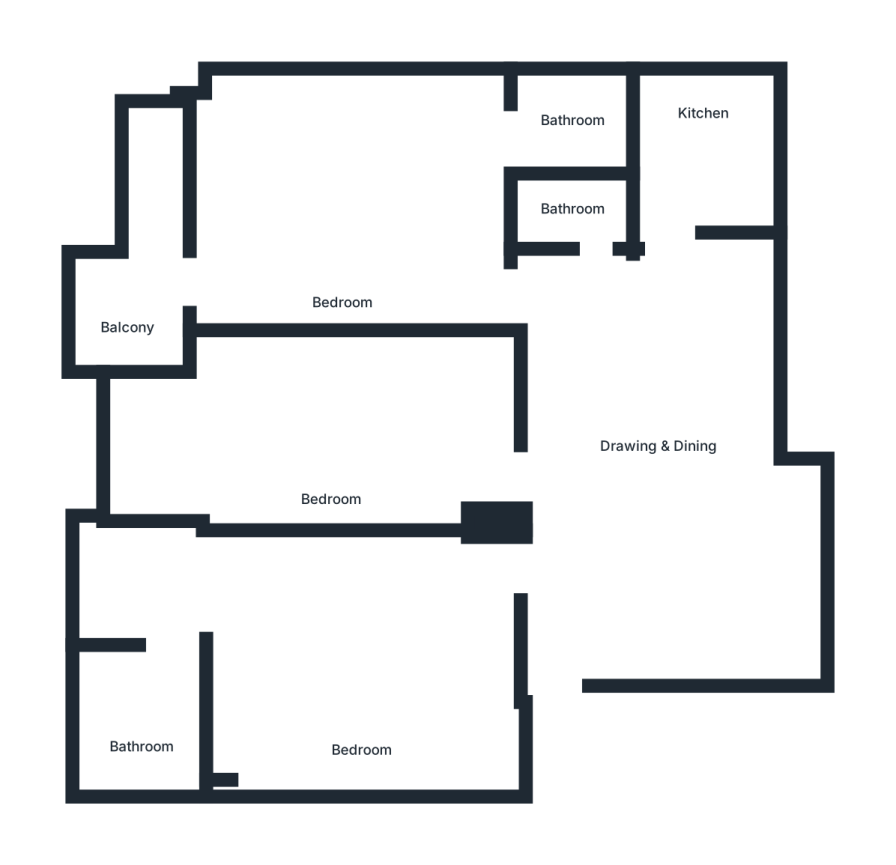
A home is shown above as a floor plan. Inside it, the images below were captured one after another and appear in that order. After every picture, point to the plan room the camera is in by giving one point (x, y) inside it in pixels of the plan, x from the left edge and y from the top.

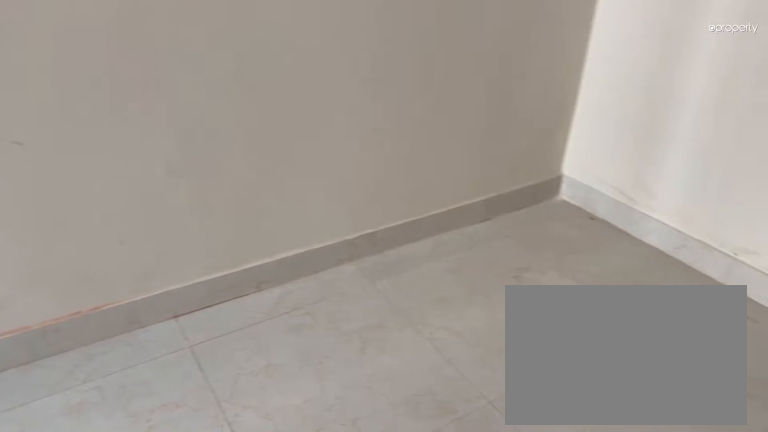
(345, 427)
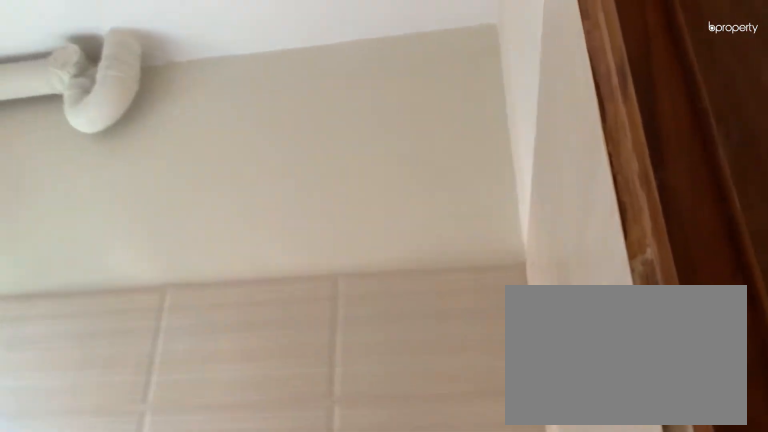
(703, 124)
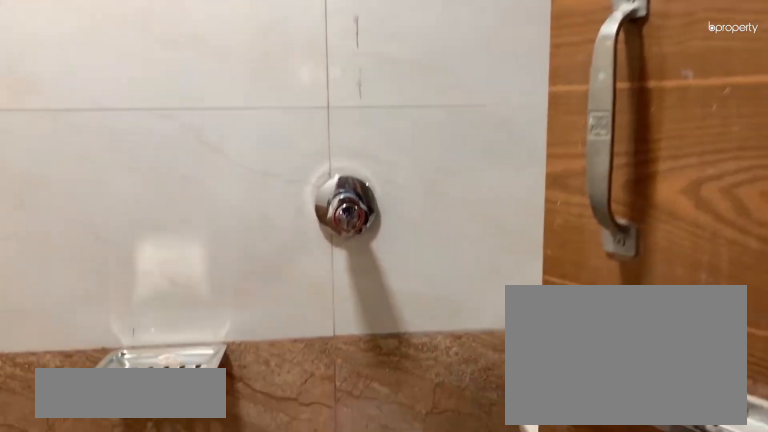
(571, 208)
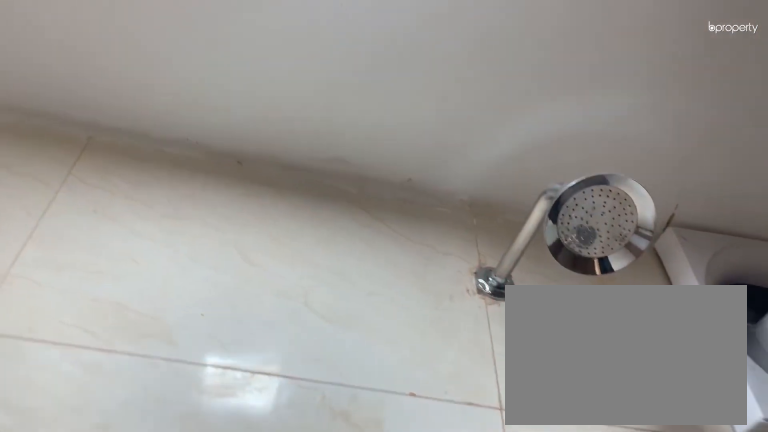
(571, 208)
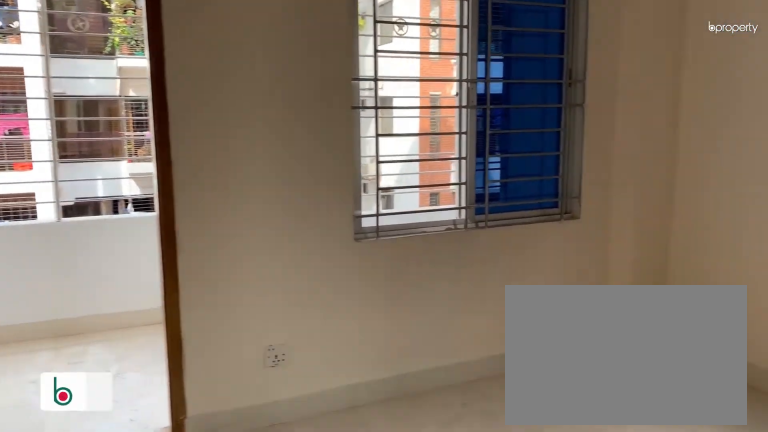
(342, 216)
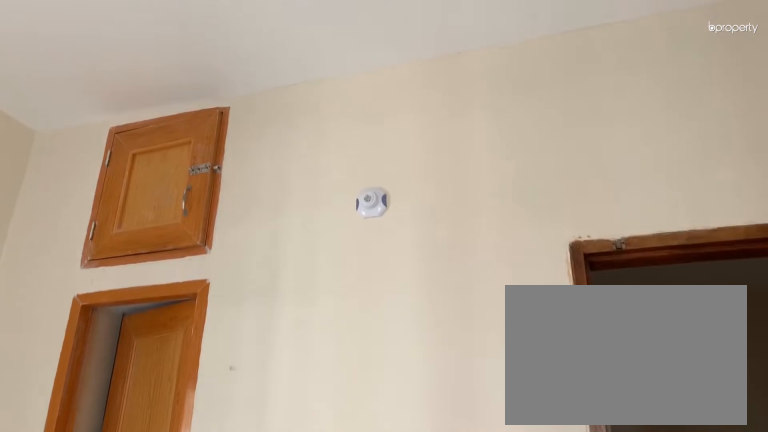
(342, 216)
